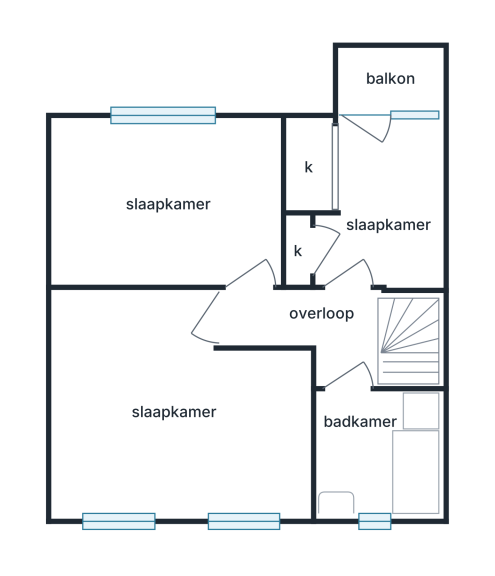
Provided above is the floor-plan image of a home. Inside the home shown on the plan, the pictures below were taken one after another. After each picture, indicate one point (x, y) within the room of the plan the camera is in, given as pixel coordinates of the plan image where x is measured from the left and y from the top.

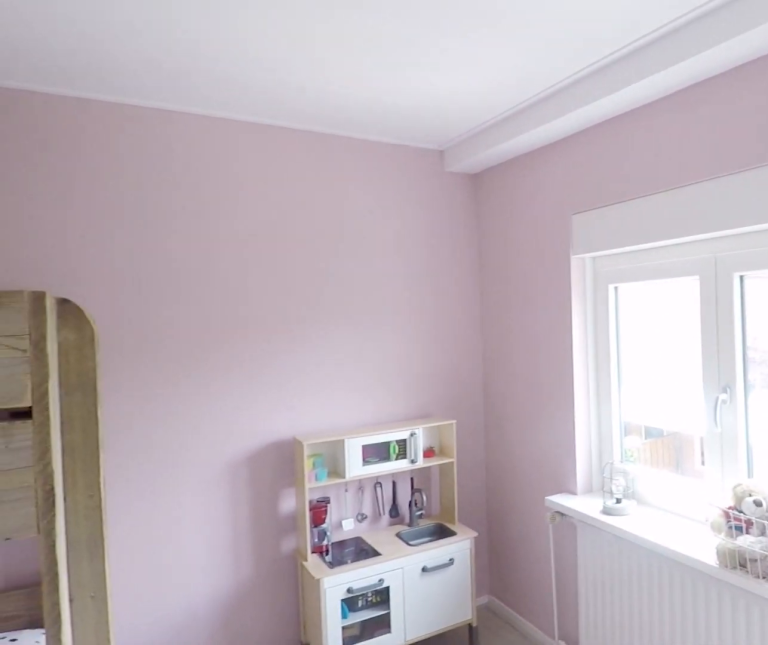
(273, 208)
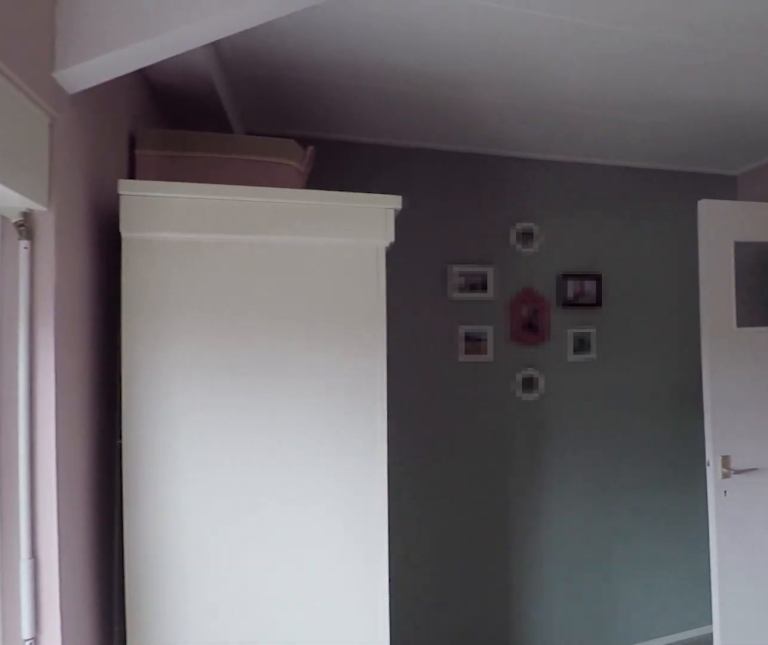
(273, 208)
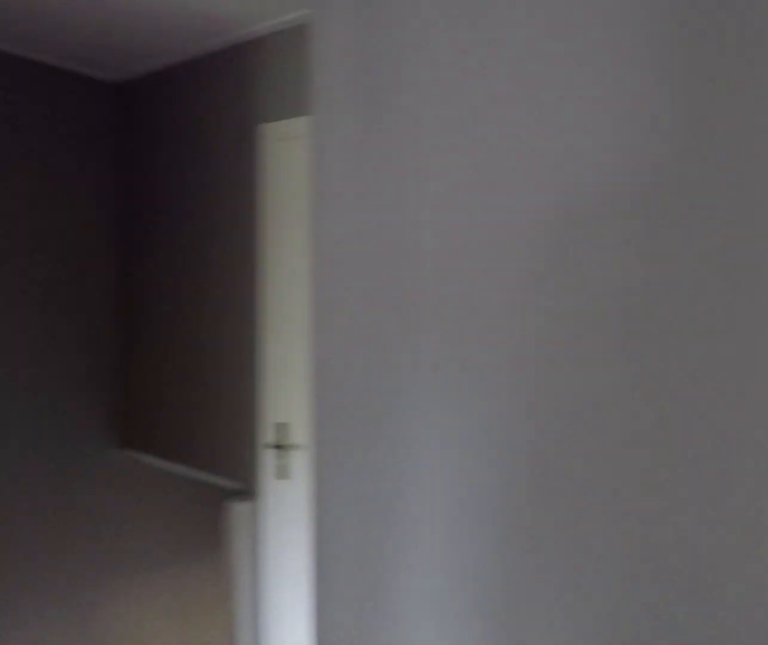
(328, 330)
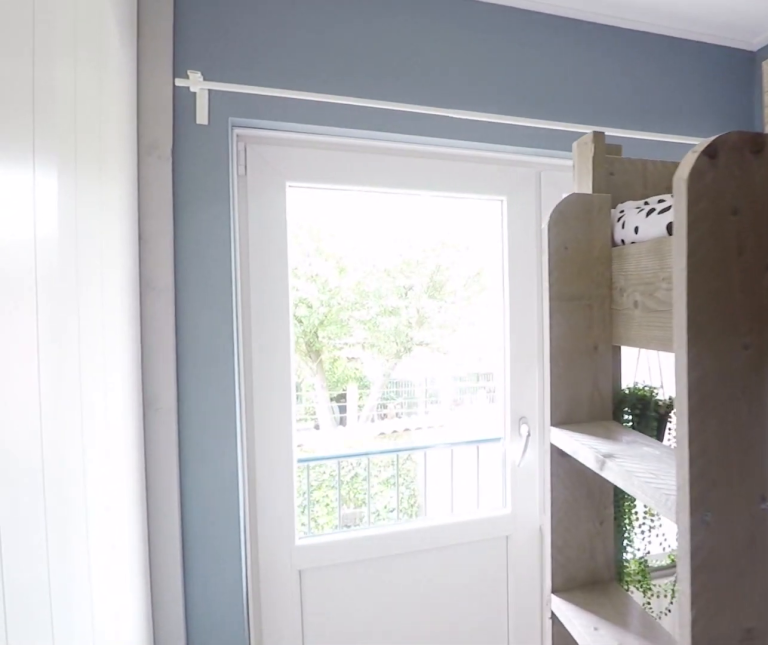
(383, 209)
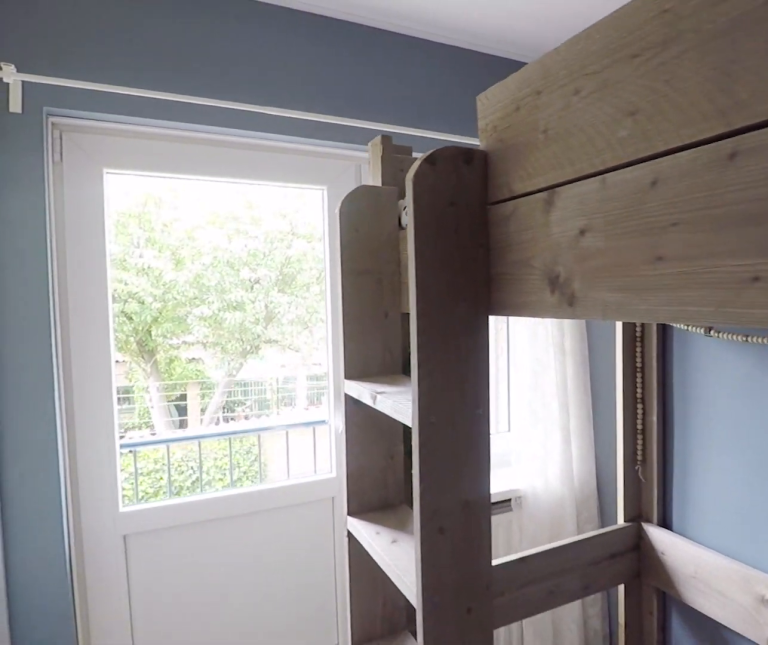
(383, 209)
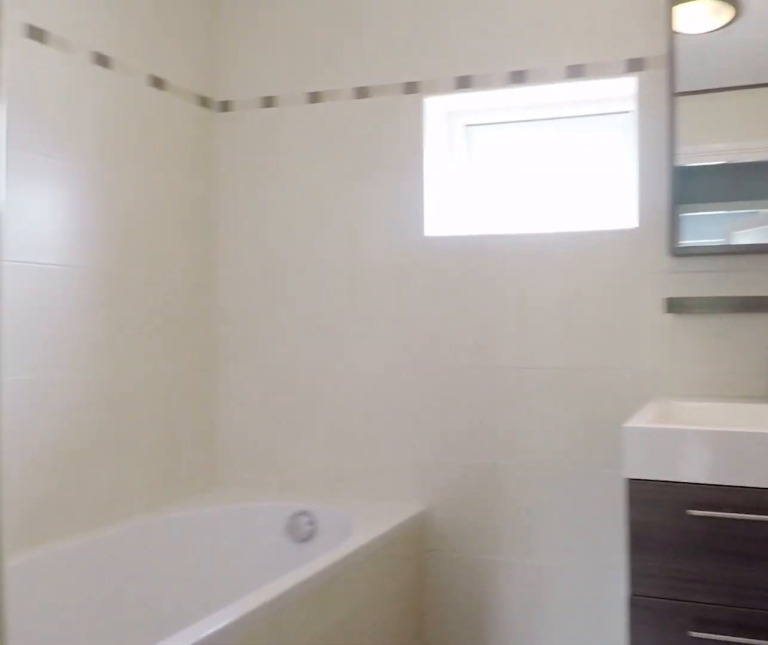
(377, 452)
